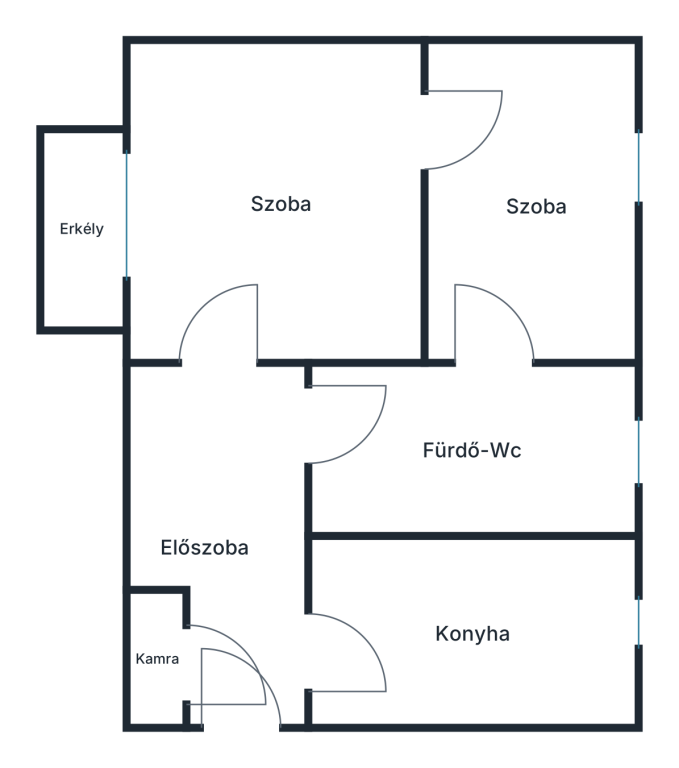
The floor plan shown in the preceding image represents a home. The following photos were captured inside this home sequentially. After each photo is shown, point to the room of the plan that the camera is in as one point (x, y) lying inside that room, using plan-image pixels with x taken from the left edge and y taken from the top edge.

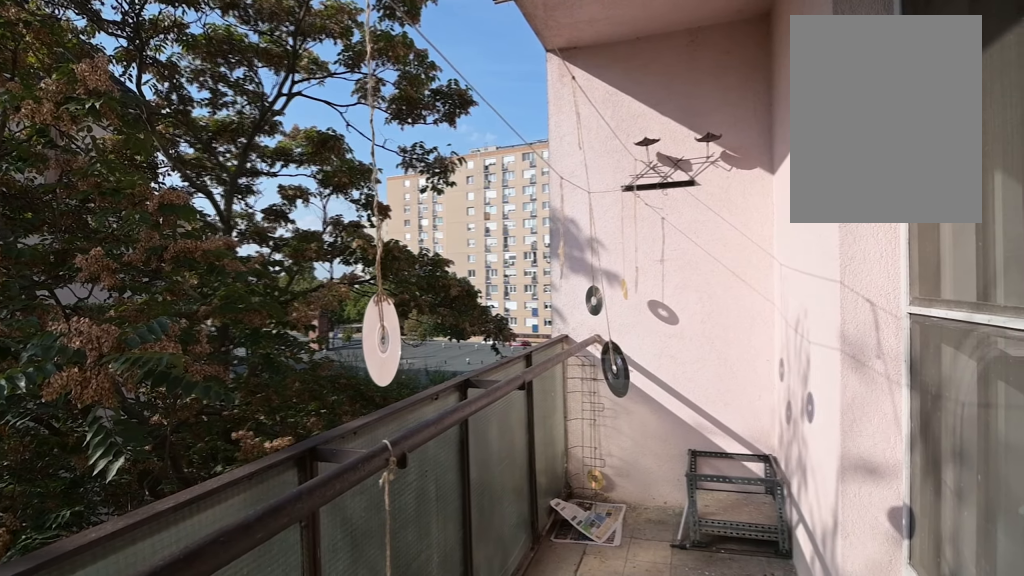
(70, 232)
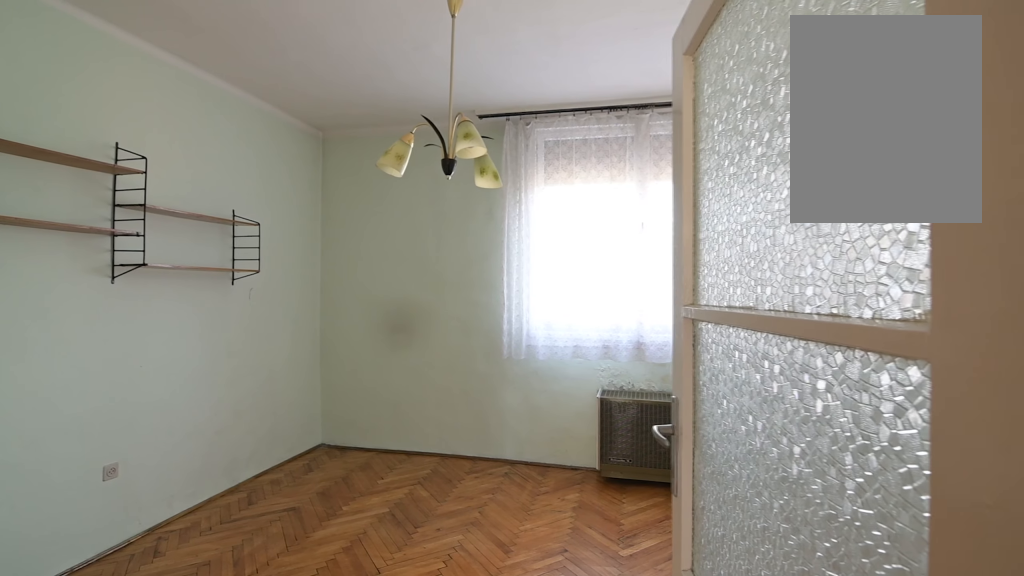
(540, 202)
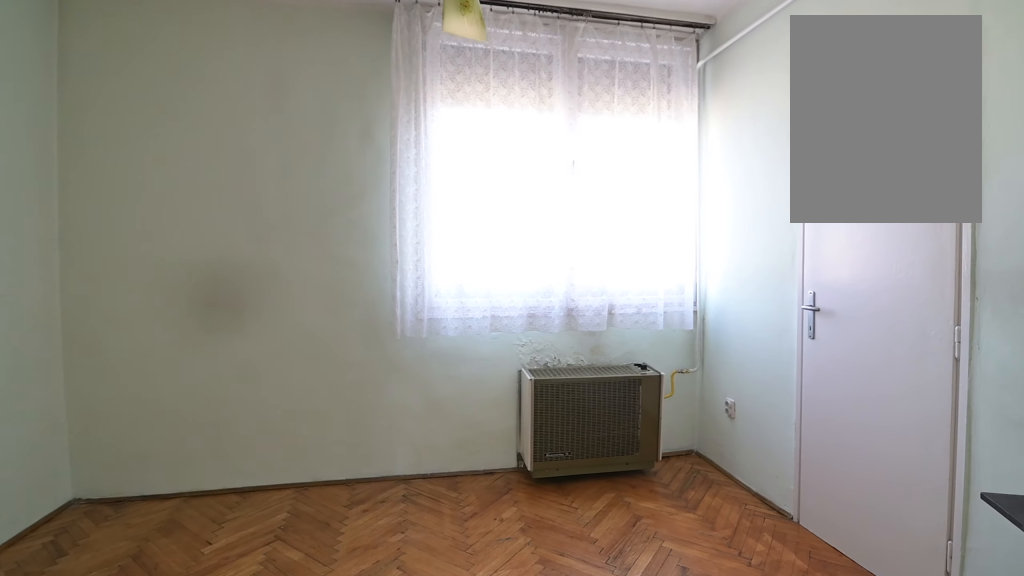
(540, 202)
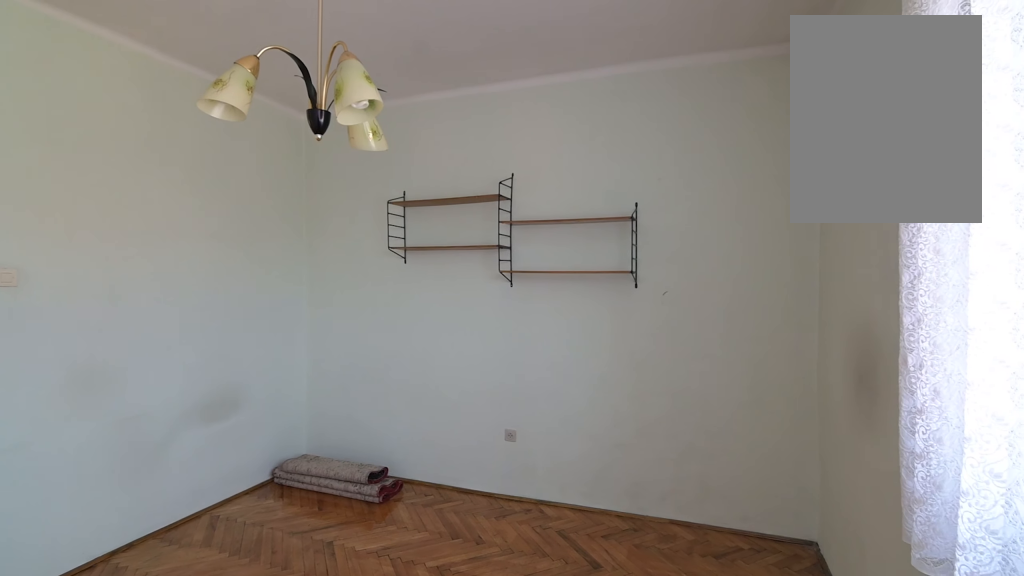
(540, 202)
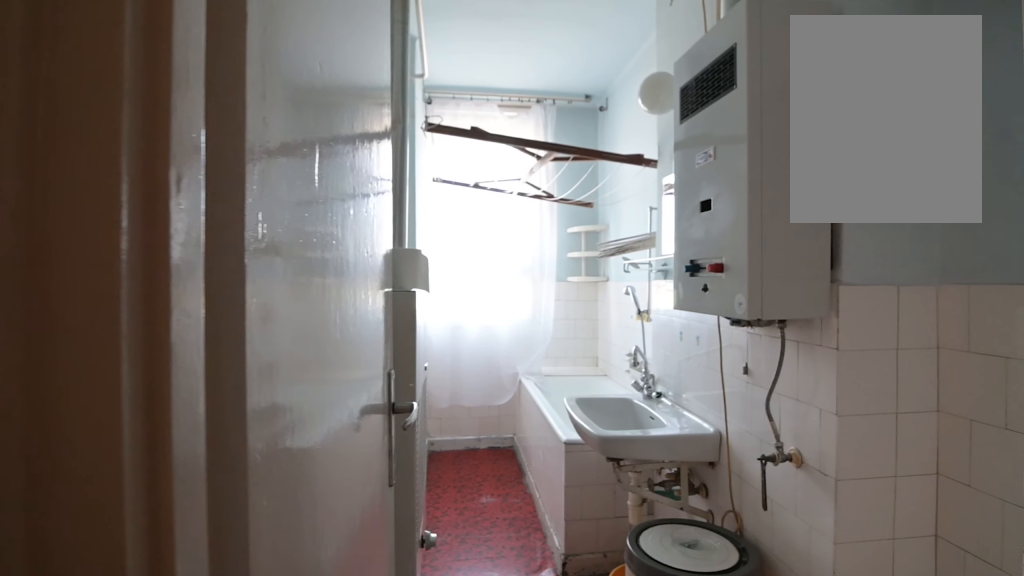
(490, 445)
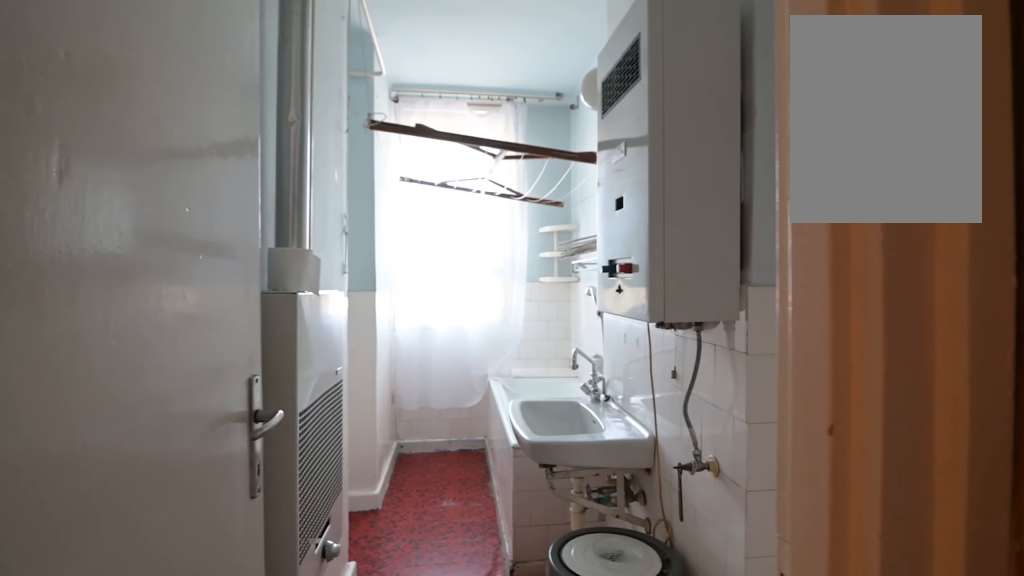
(490, 445)
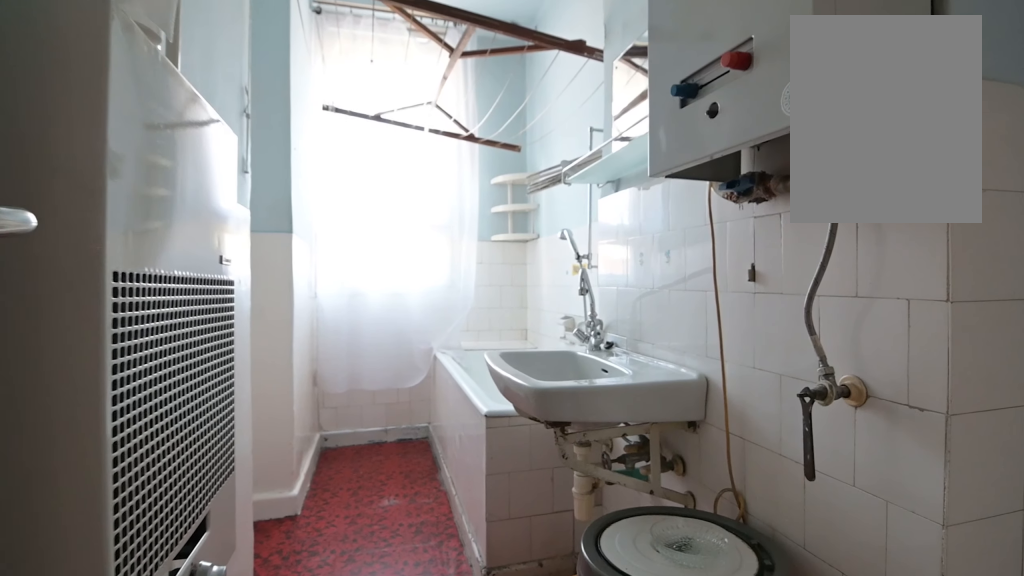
(490, 445)
